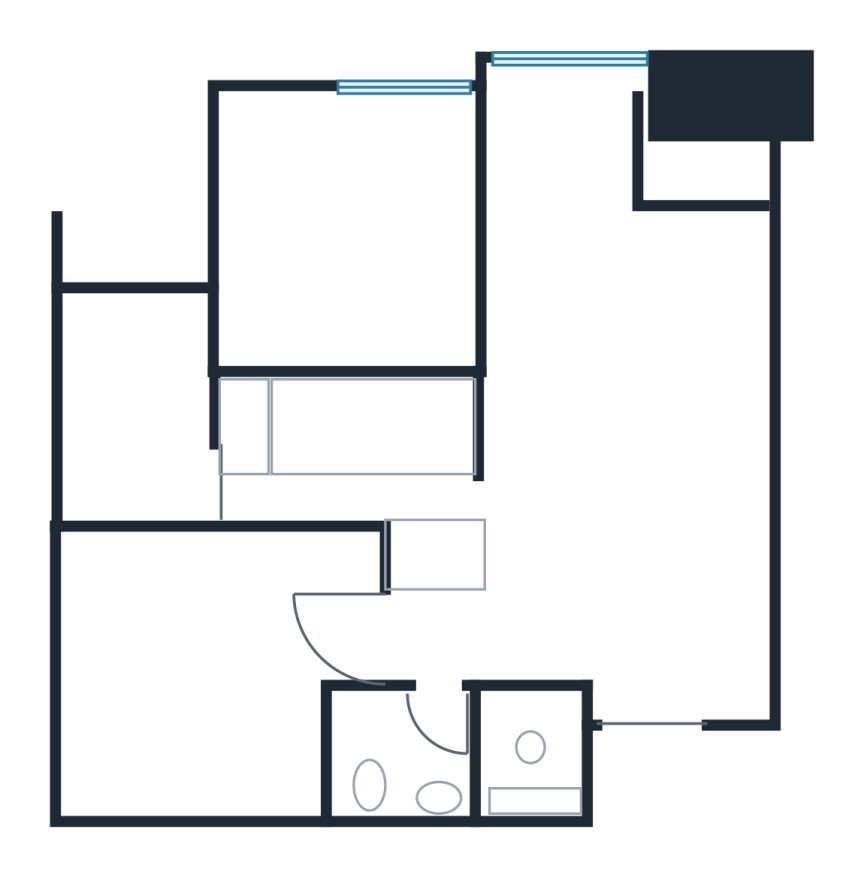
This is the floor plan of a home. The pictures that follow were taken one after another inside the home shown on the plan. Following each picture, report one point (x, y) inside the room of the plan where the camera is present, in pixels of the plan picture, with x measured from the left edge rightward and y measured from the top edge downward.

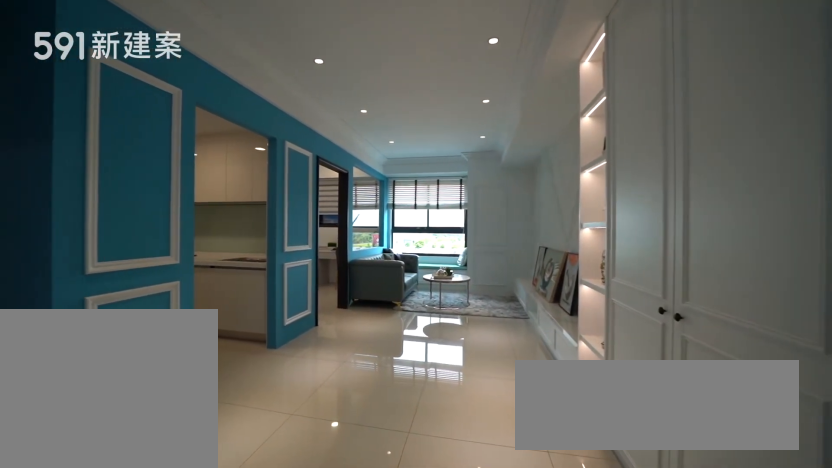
(626, 520)
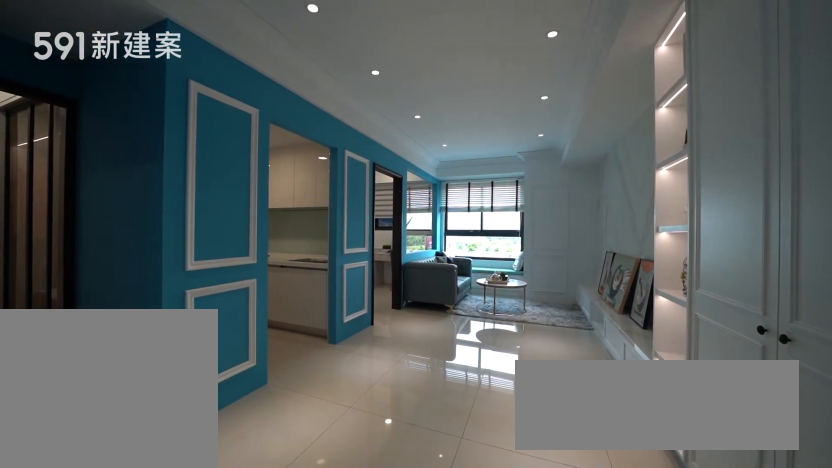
(626, 520)
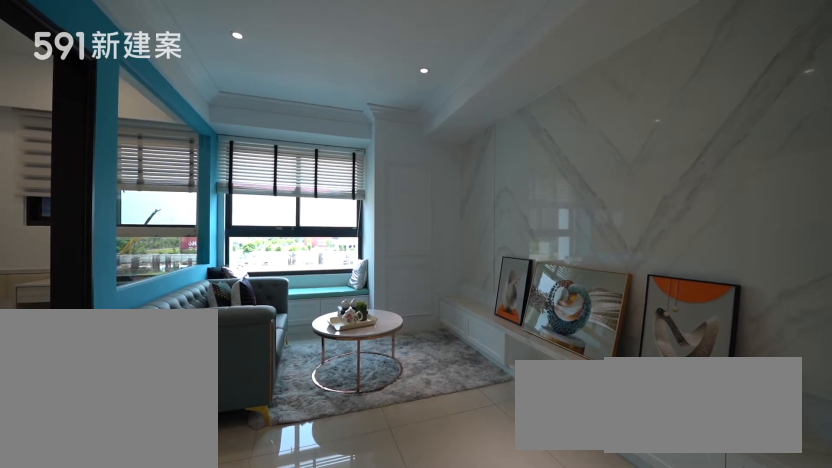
(616, 278)
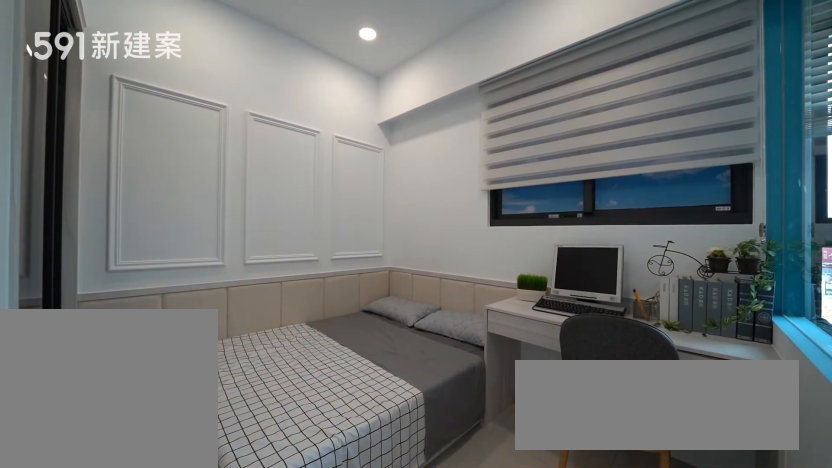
(345, 226)
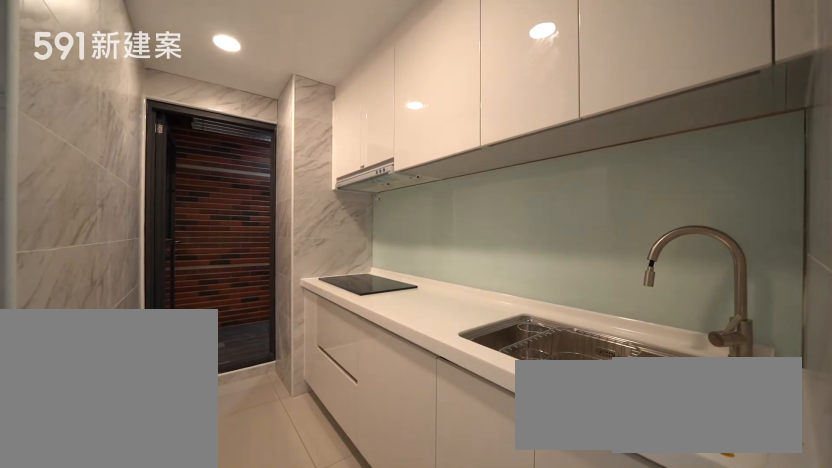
(355, 457)
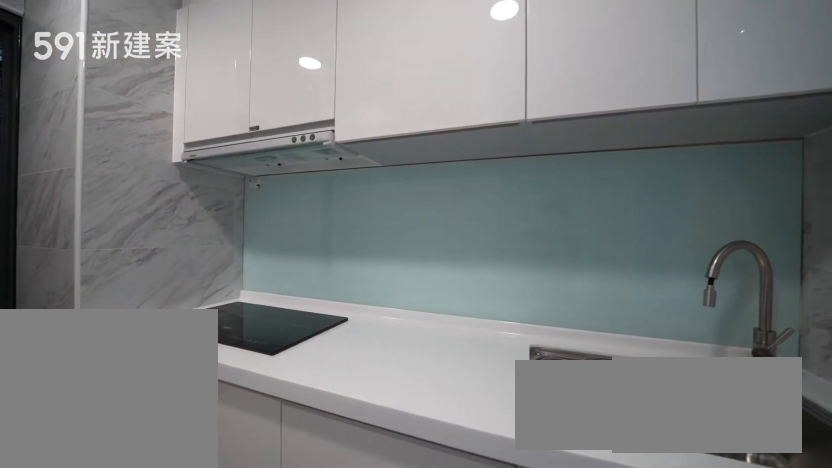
(355, 457)
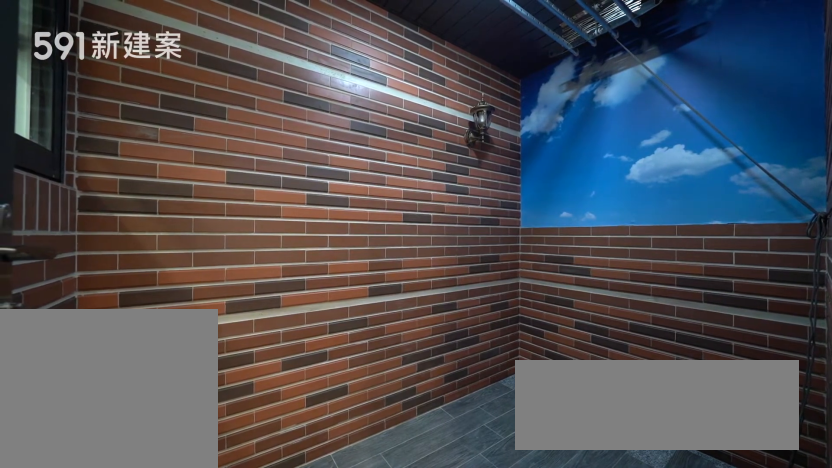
(132, 397)
